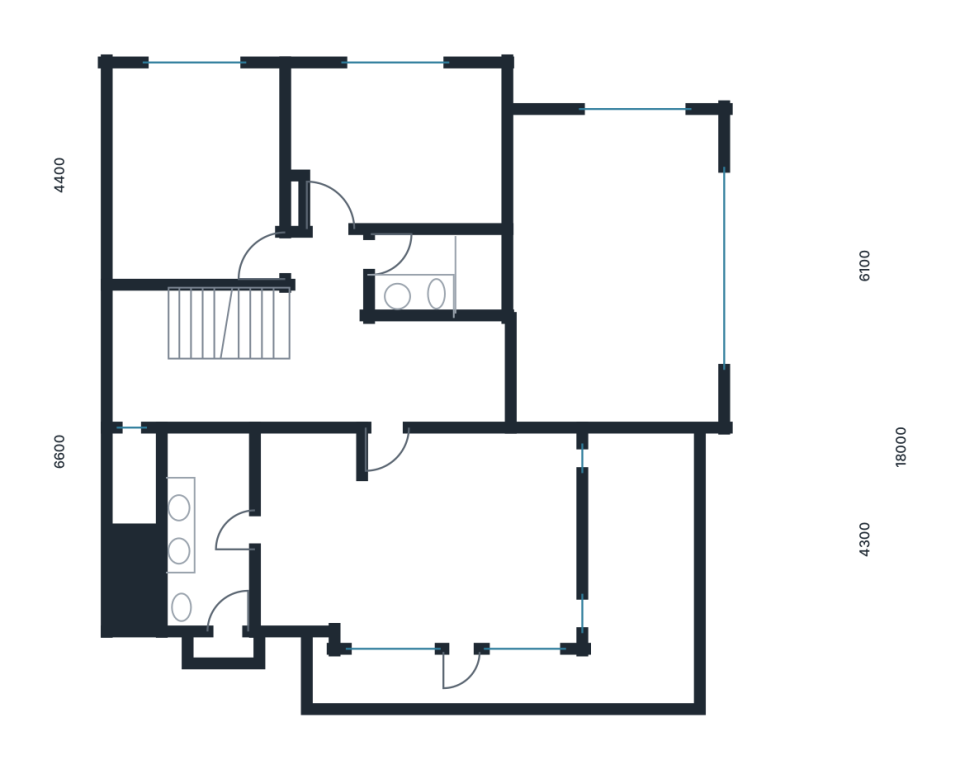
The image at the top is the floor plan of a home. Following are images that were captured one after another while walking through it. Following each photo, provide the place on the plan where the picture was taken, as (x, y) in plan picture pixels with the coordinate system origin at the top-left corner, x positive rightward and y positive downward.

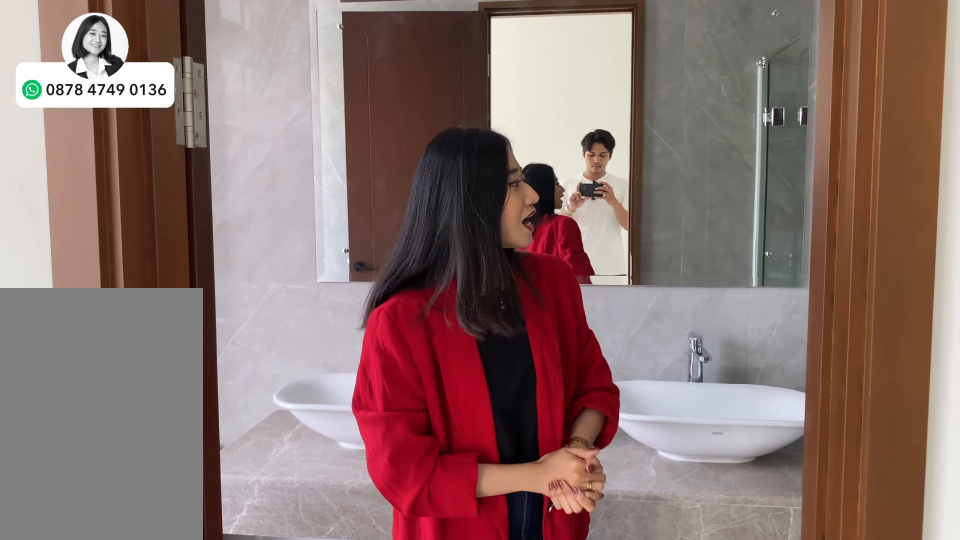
(221, 518)
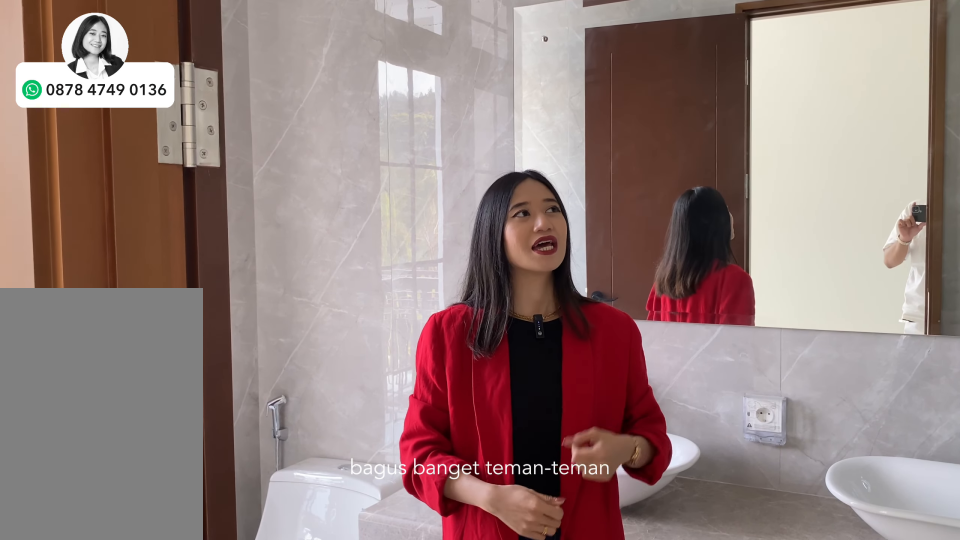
(221, 518)
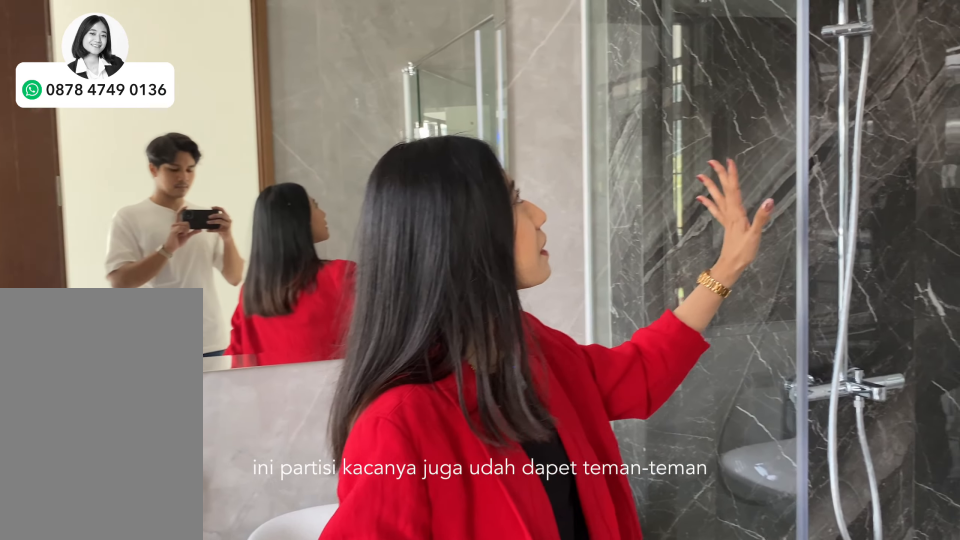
(221, 518)
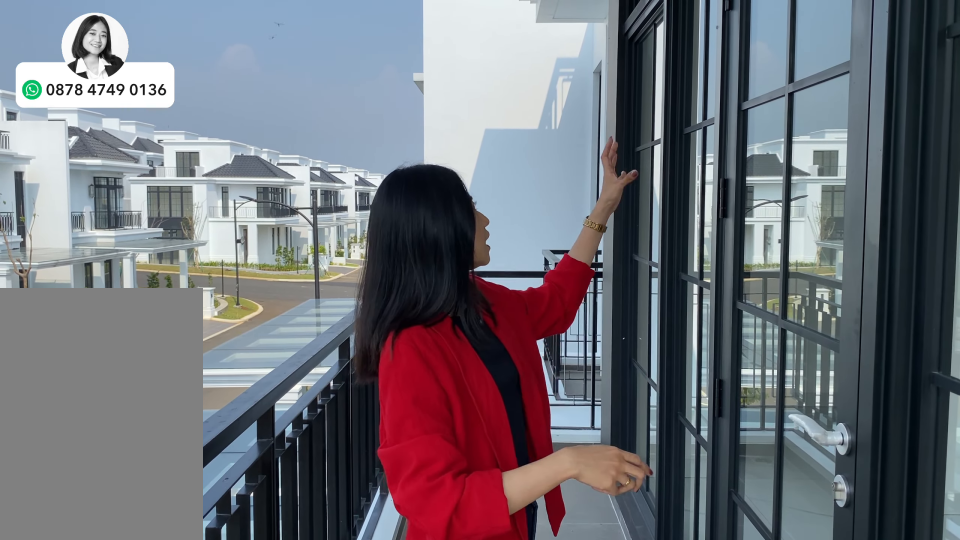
(503, 683)
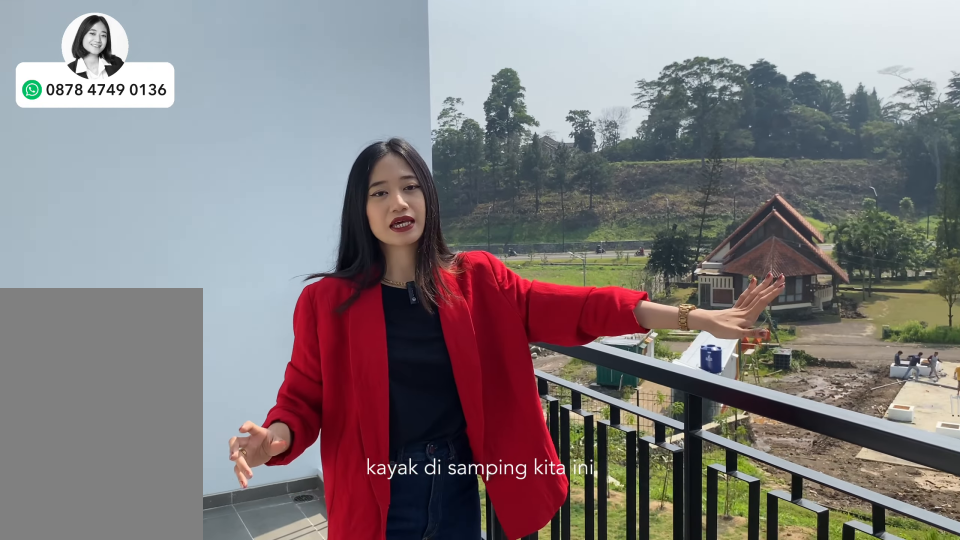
(653, 552)
